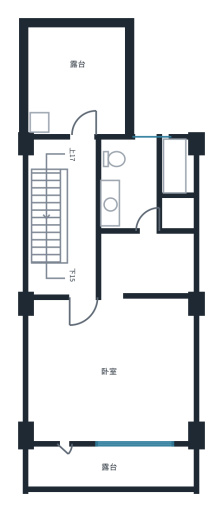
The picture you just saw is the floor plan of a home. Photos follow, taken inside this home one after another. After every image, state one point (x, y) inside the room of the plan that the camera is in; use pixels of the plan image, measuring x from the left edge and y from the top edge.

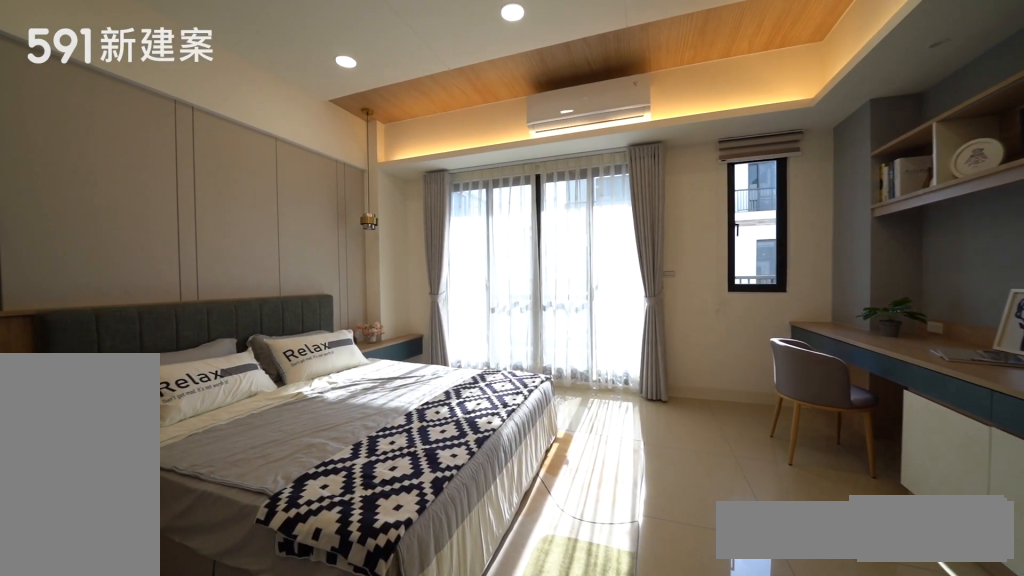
(111, 370)
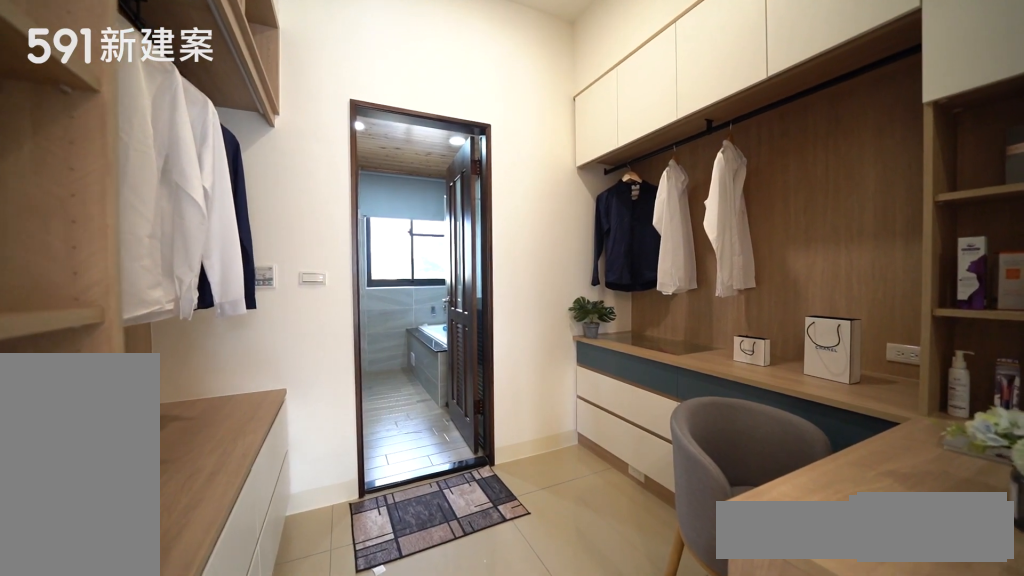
(147, 264)
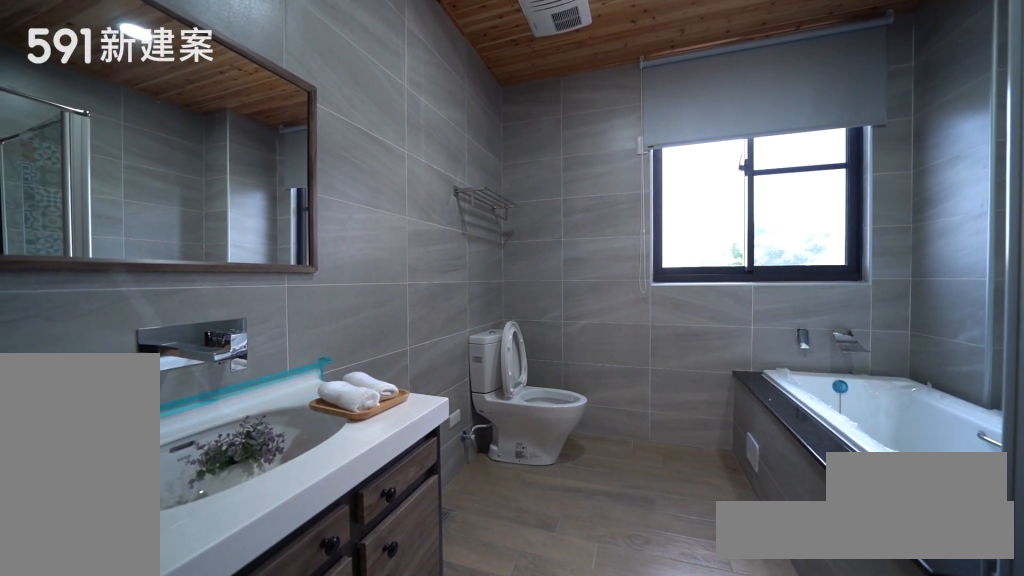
(174, 167)
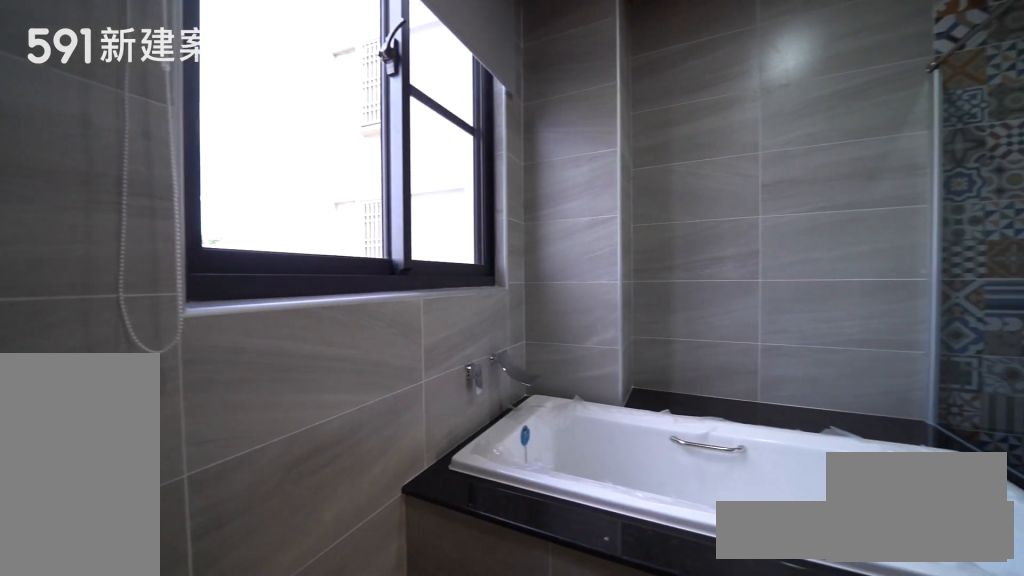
(174, 167)
